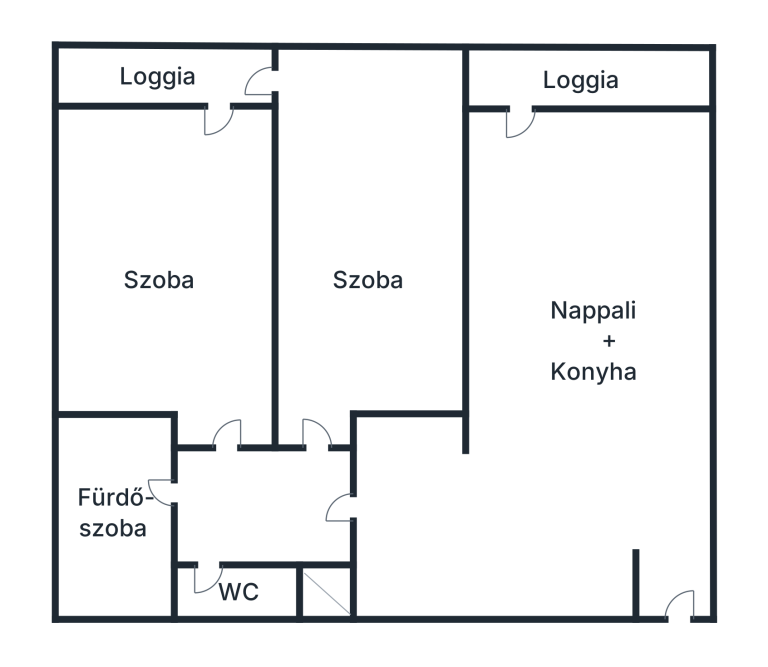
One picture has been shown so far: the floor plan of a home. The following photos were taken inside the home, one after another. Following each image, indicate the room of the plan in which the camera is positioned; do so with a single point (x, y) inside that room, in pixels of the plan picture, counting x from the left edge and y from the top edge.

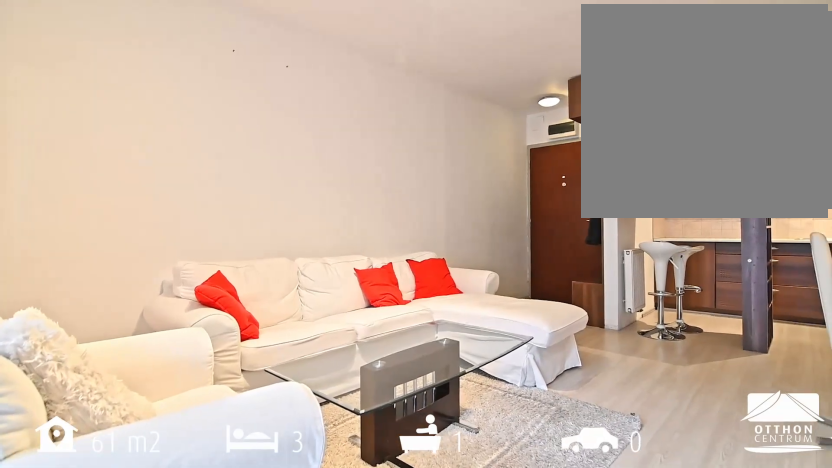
(569, 439)
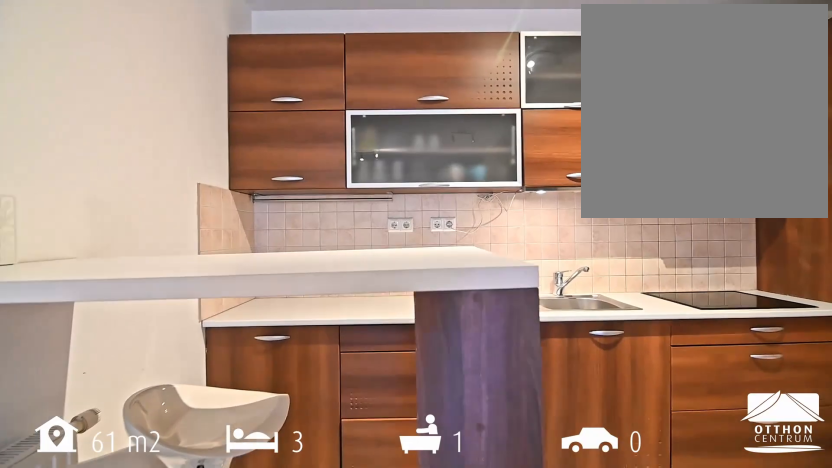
(569, 439)
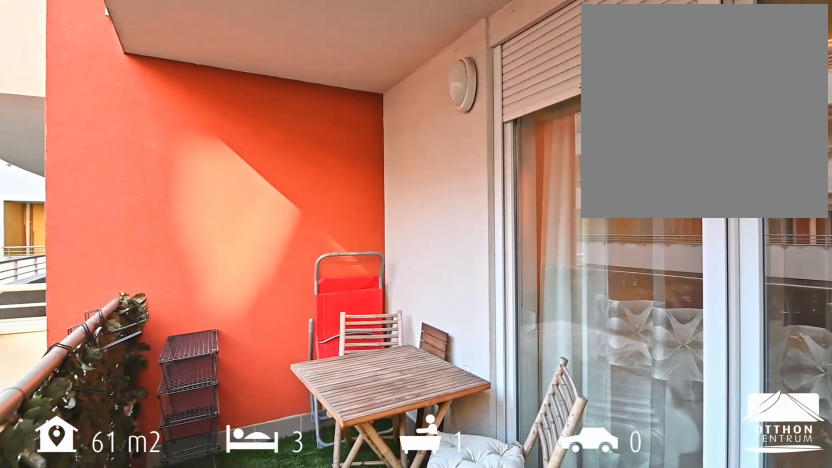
(586, 77)
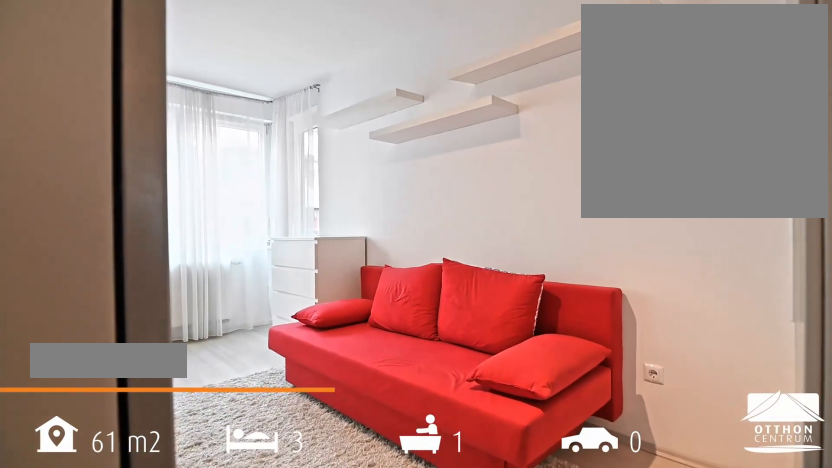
(374, 243)
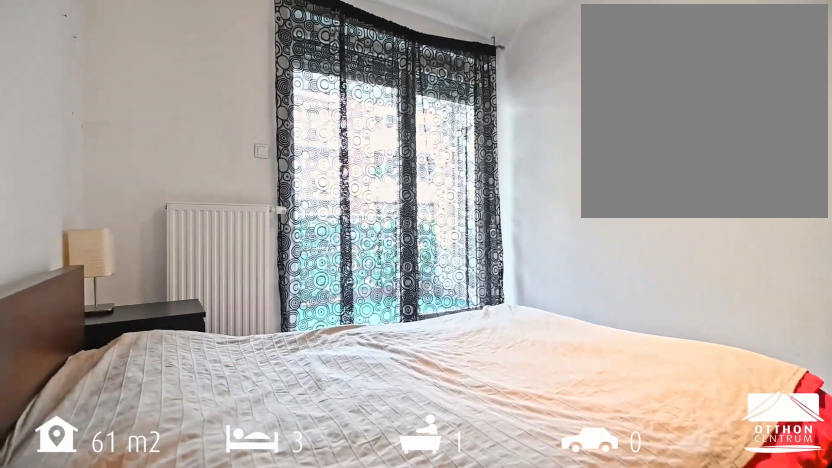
(164, 276)
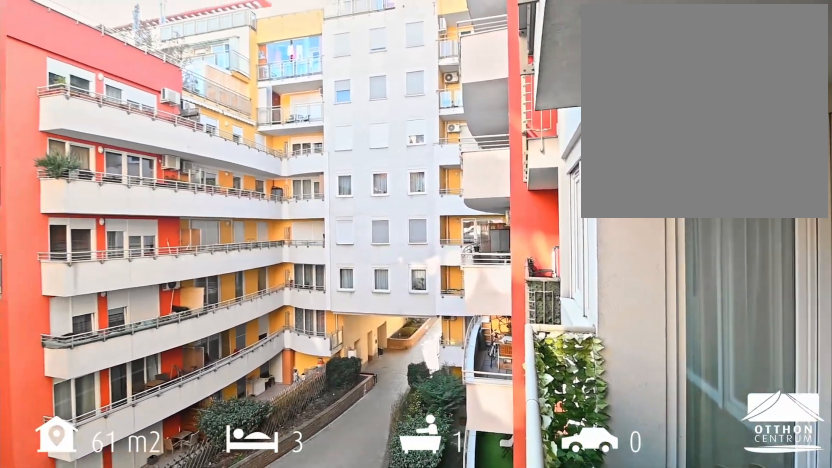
(163, 74)
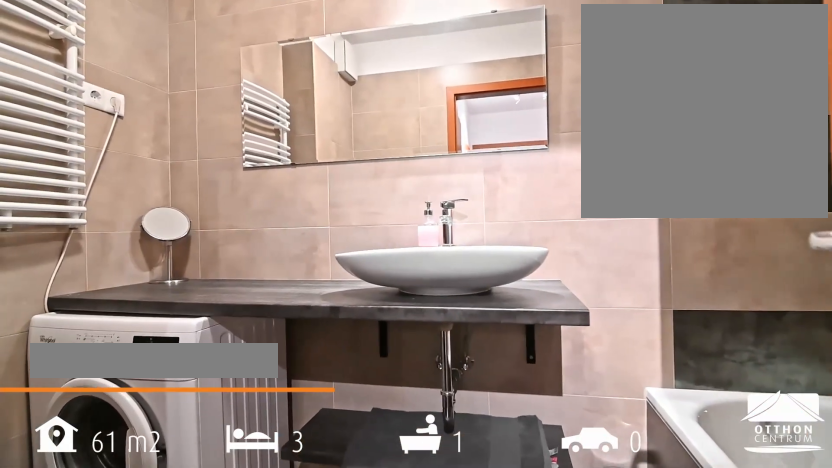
(112, 516)
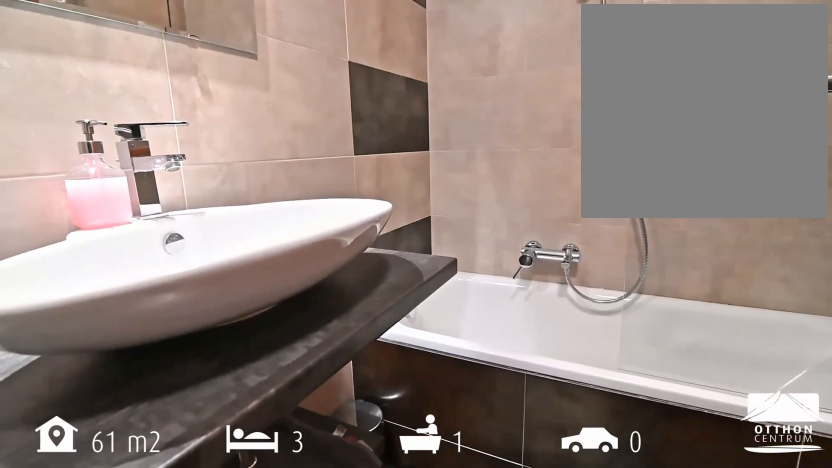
(112, 516)
